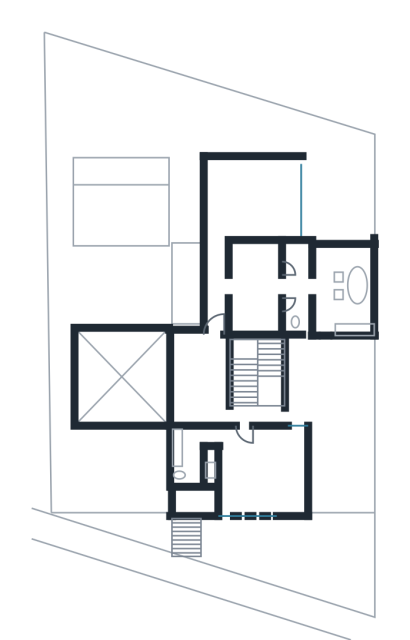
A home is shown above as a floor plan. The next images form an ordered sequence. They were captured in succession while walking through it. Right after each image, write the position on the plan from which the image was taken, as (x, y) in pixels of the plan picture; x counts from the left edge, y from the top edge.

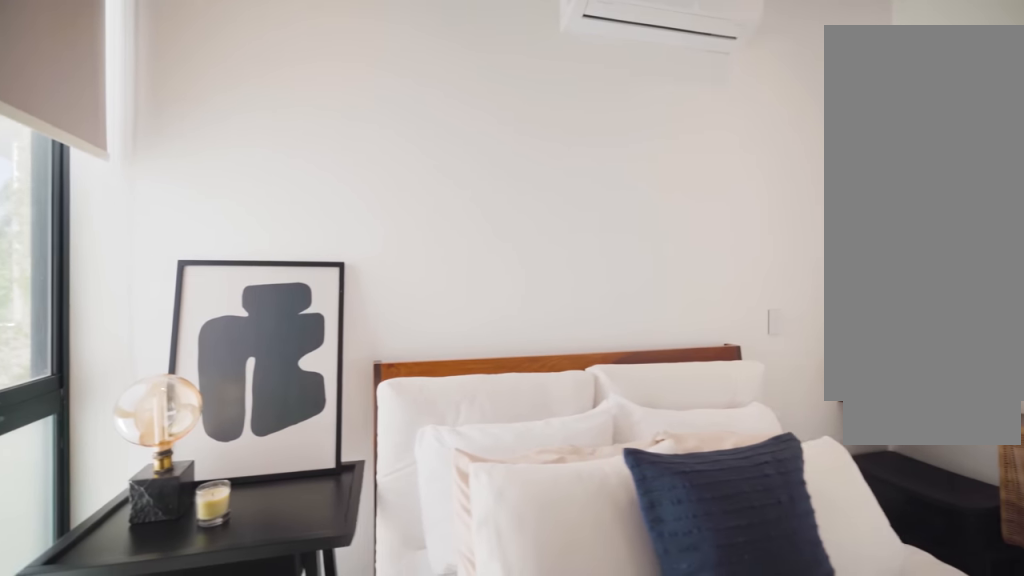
(275, 438)
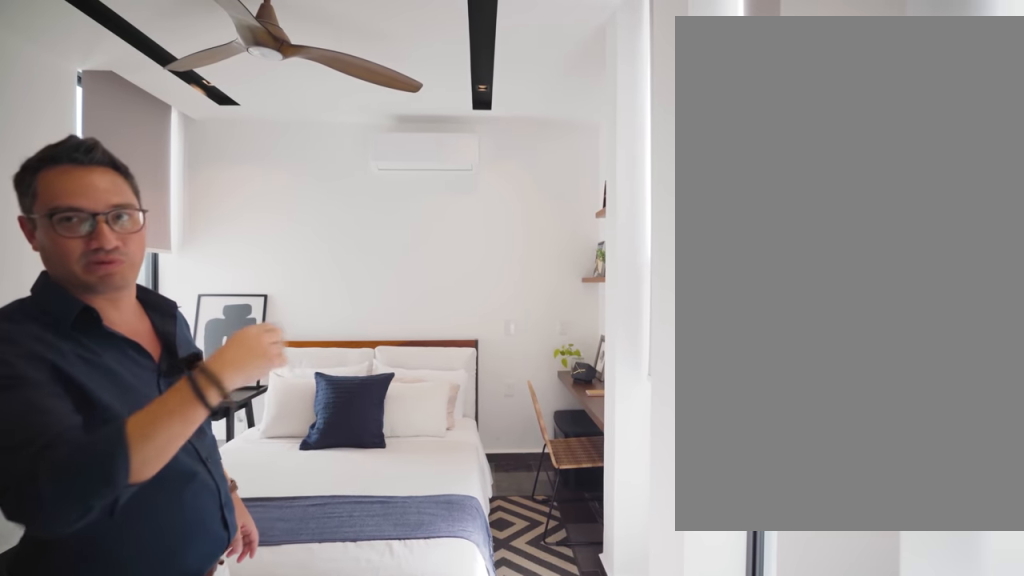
(240, 489)
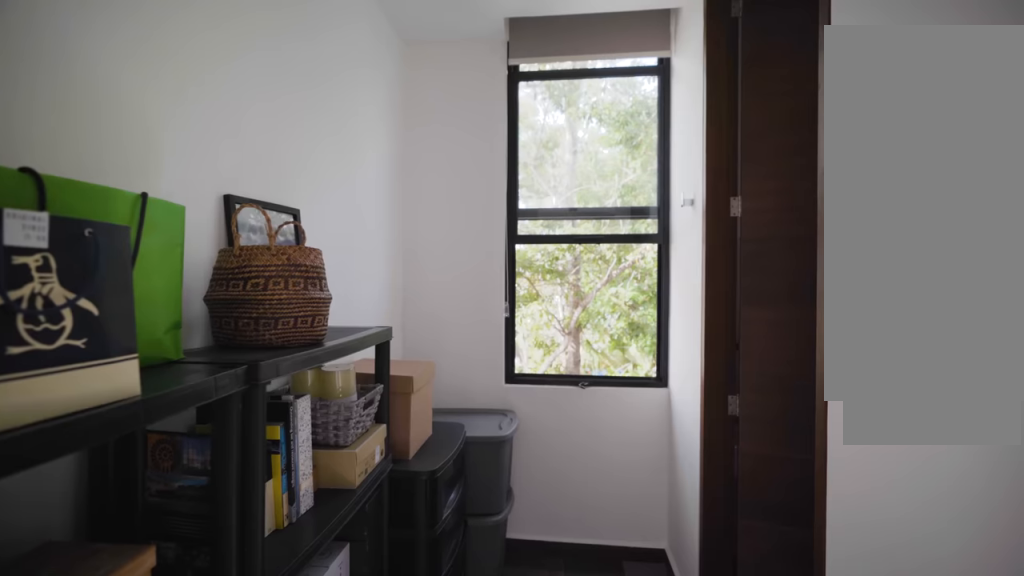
(233, 500)
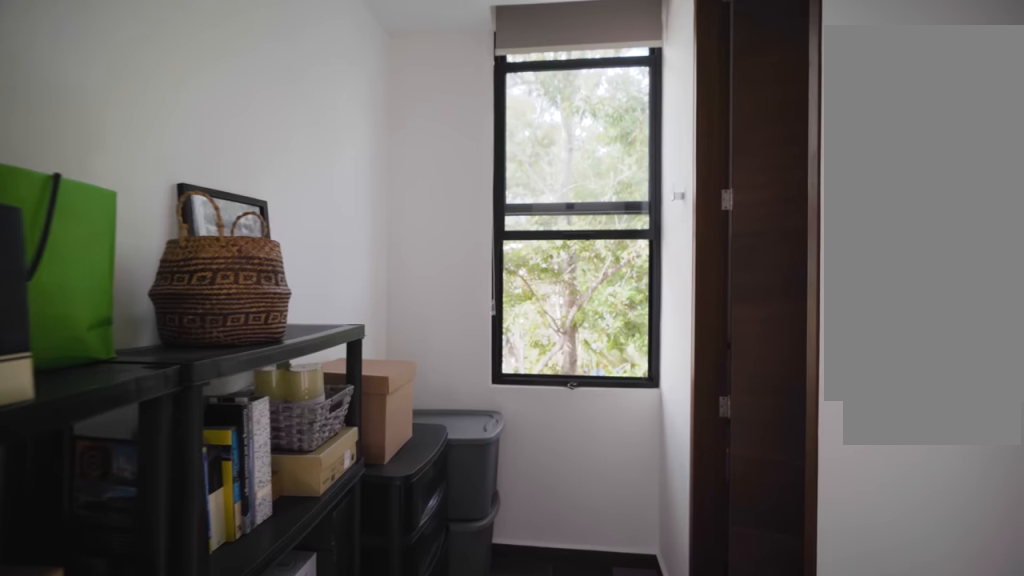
(233, 500)
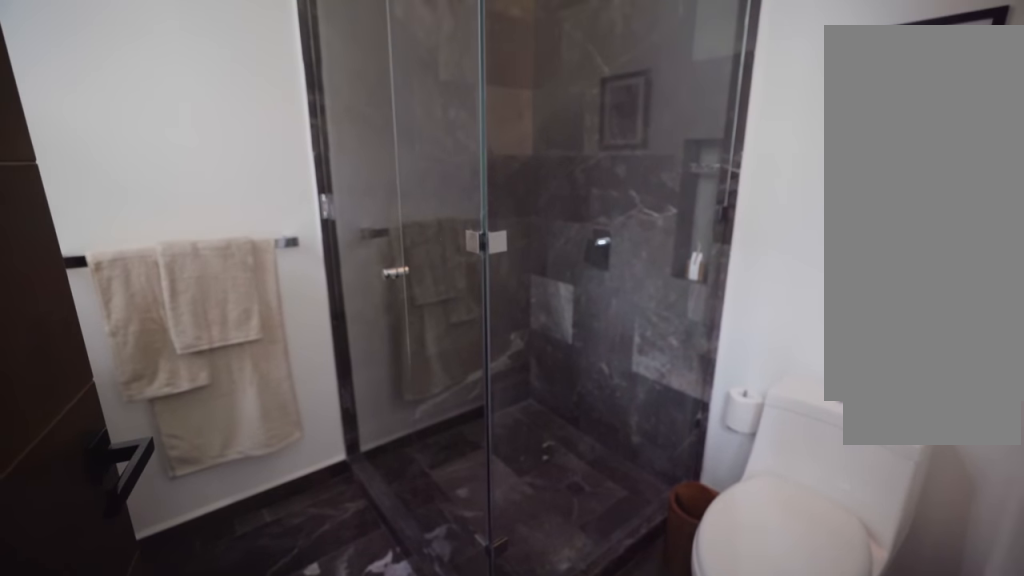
(192, 490)
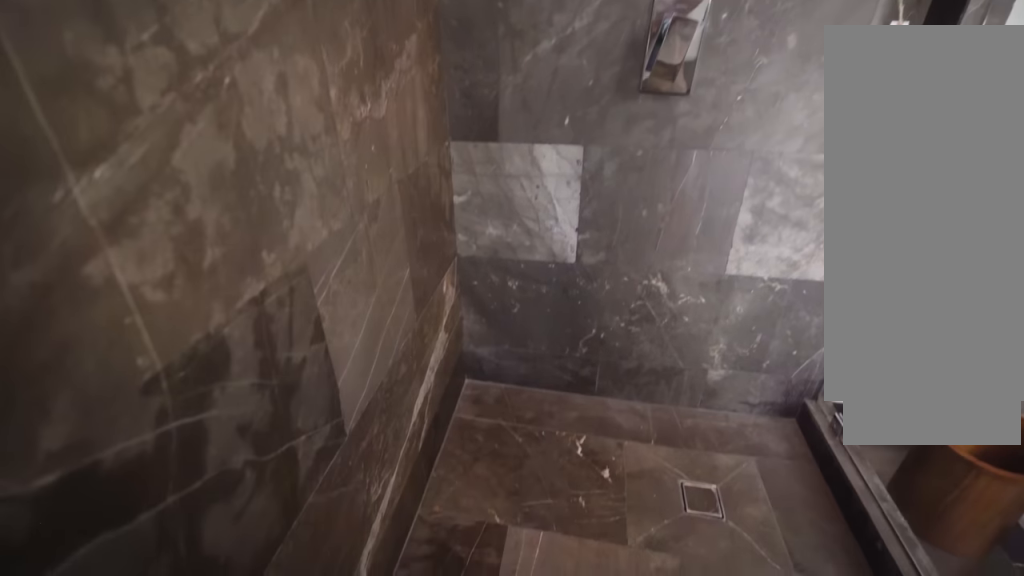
(186, 457)
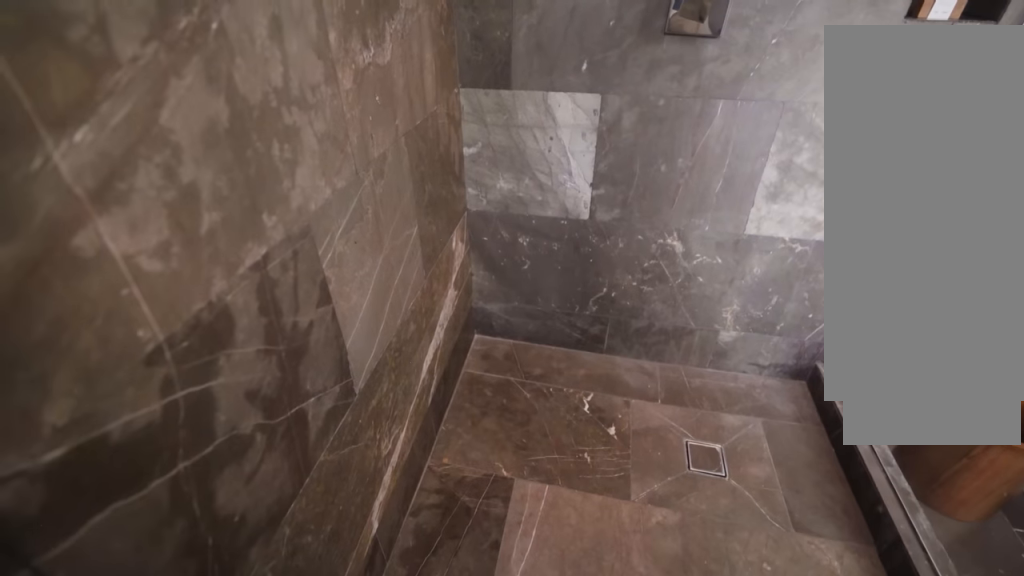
(186, 457)
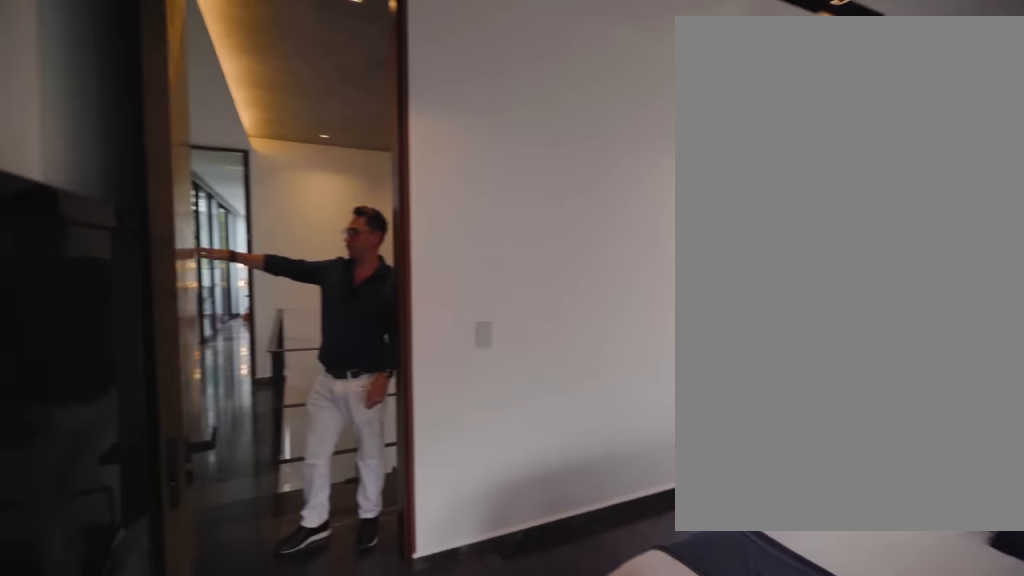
(238, 498)
